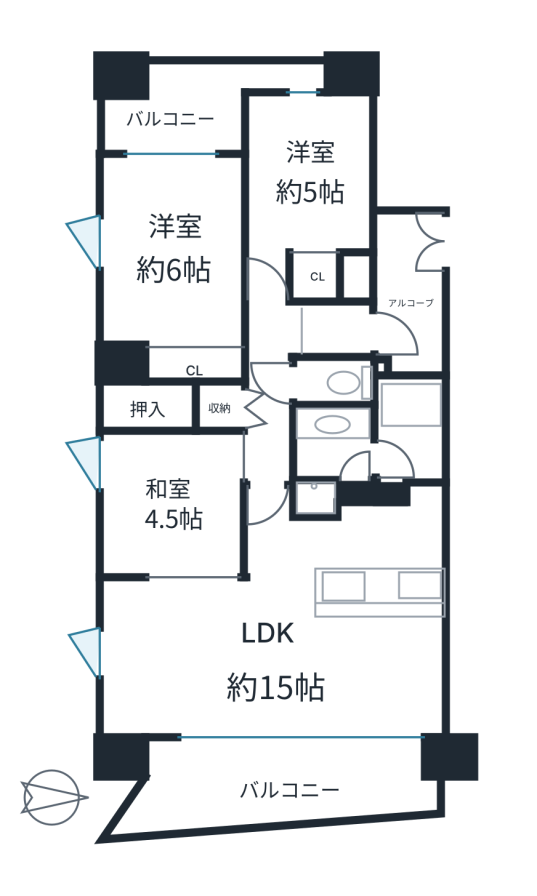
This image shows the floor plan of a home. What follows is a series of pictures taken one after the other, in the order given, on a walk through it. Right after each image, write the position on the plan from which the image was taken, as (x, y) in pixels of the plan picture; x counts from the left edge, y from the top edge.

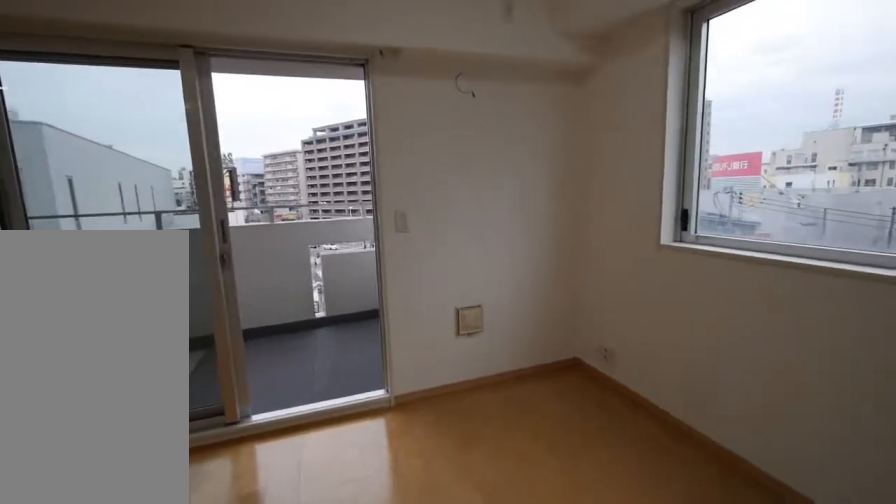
(174, 638)
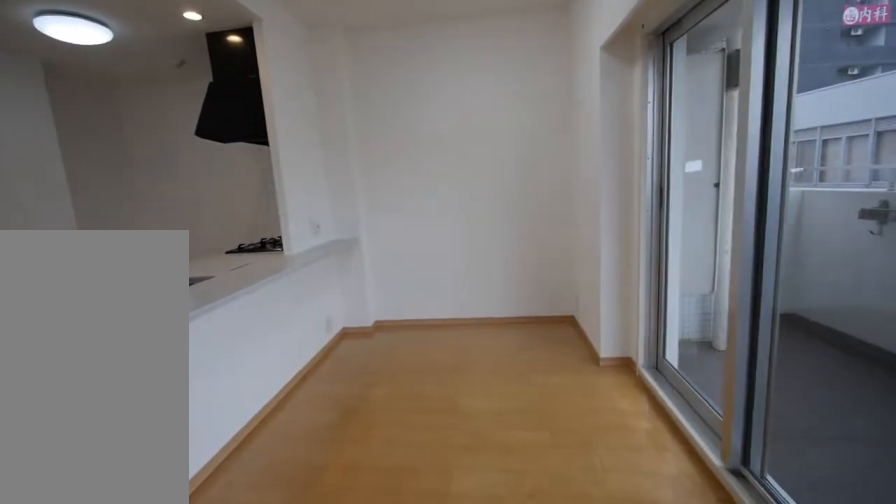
(350, 670)
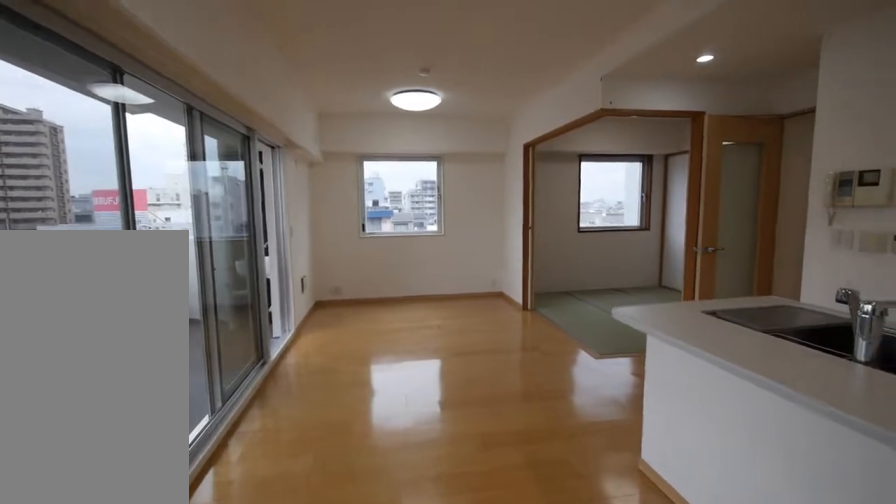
(350, 670)
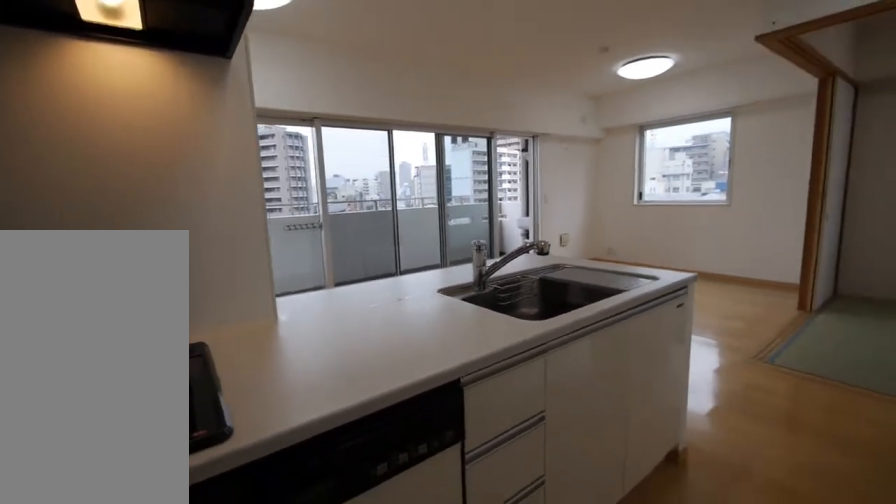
(350, 540)
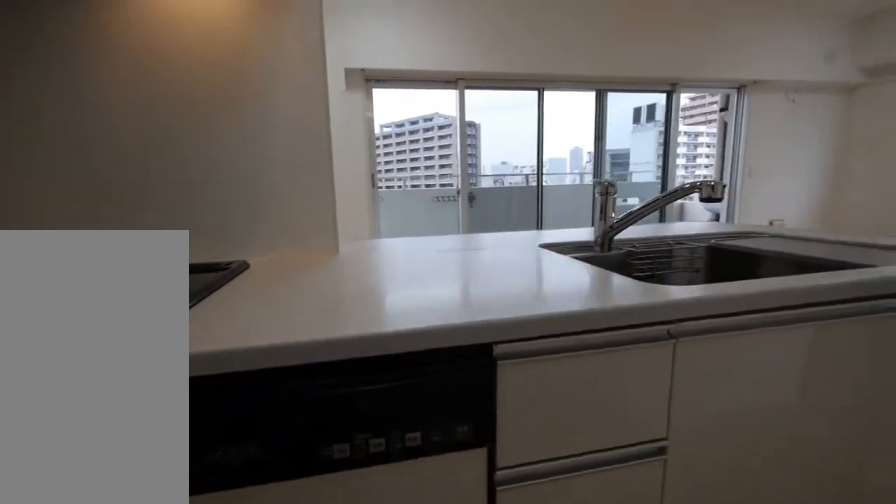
(350, 540)
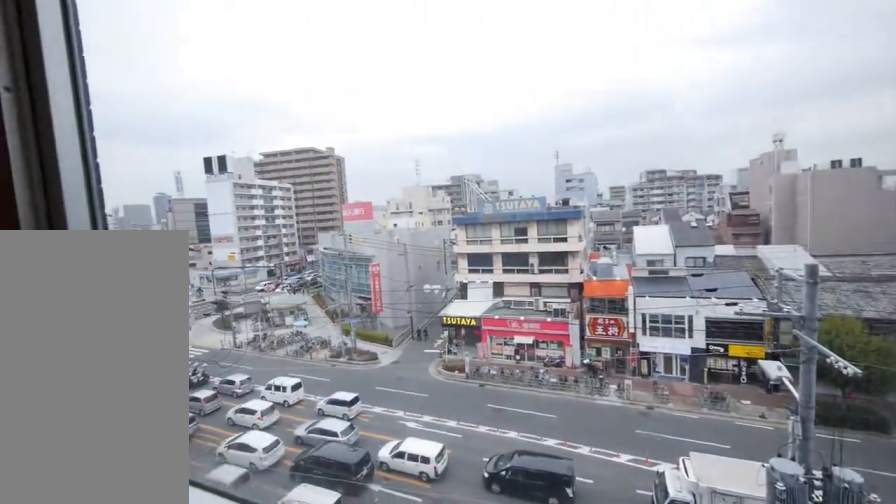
(155, 523)
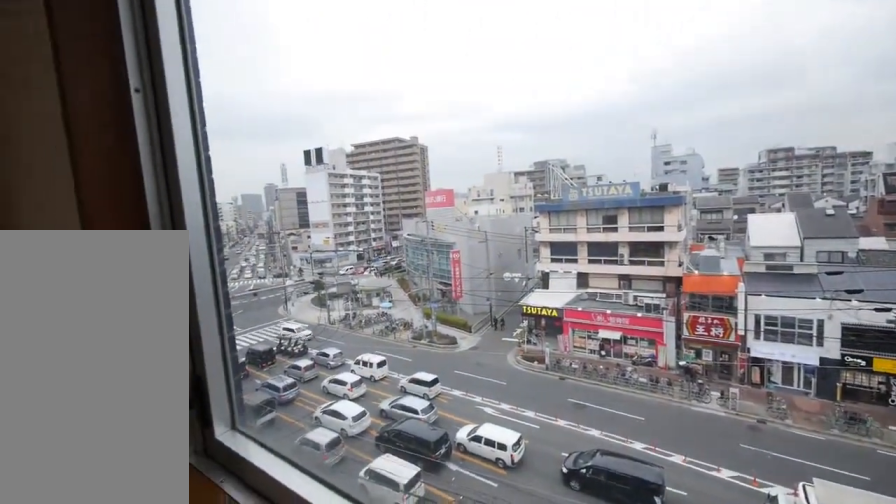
(154, 522)
